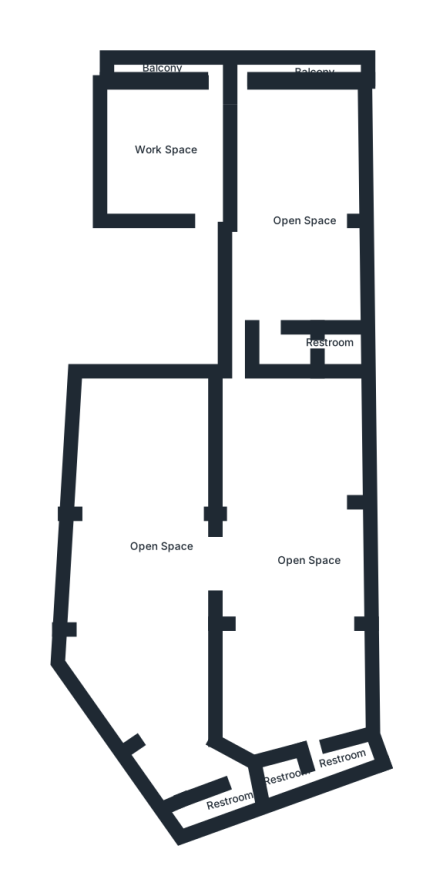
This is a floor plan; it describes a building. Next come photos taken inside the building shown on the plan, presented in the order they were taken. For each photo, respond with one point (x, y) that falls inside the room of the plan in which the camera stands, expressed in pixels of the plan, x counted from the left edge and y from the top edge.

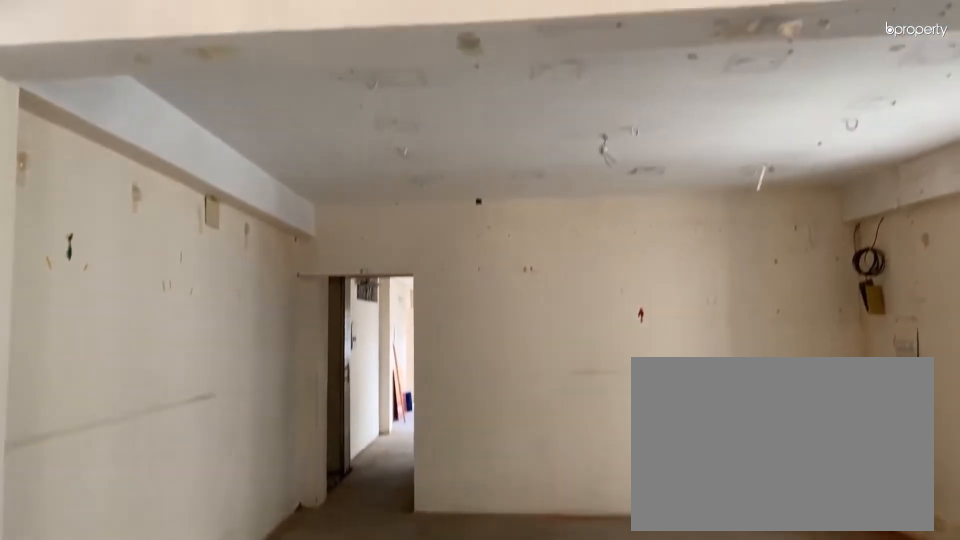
(289, 584)
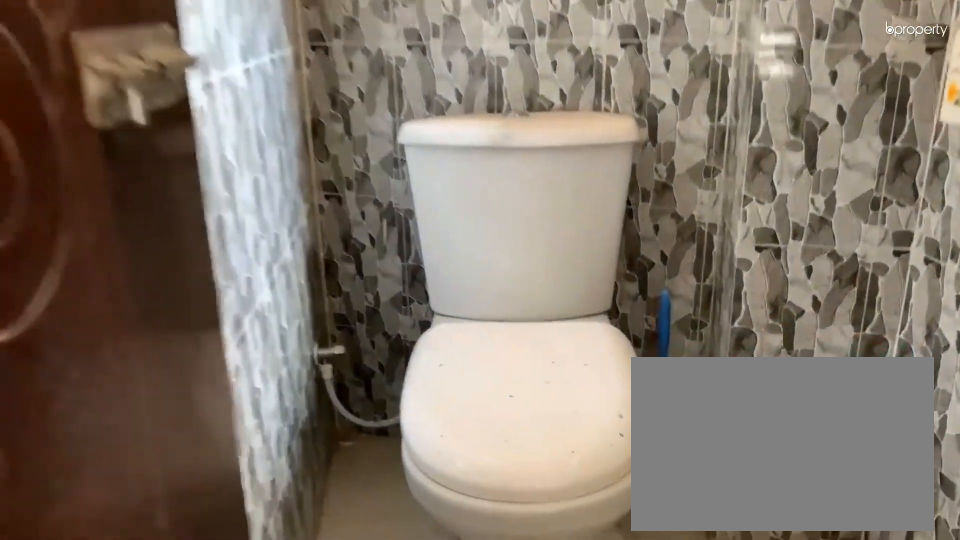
(341, 766)
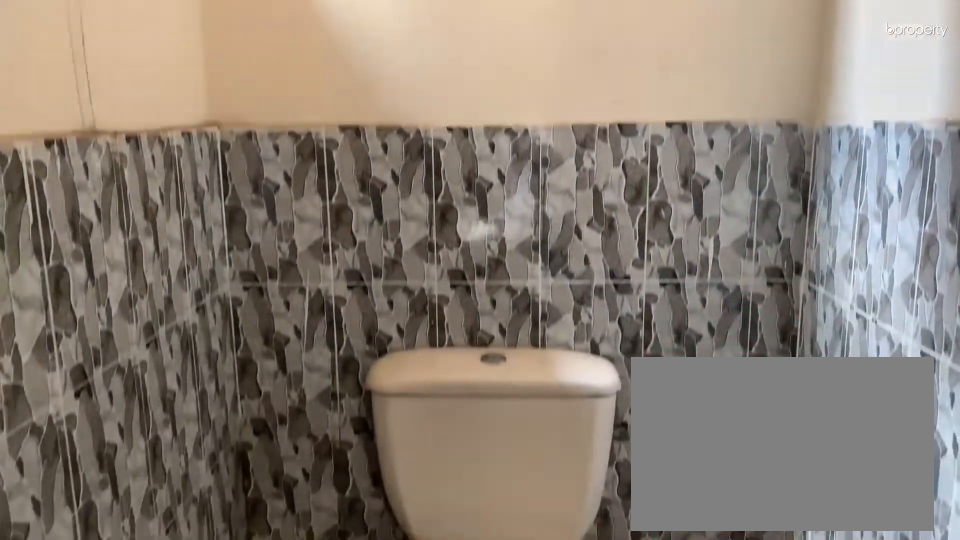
(295, 774)
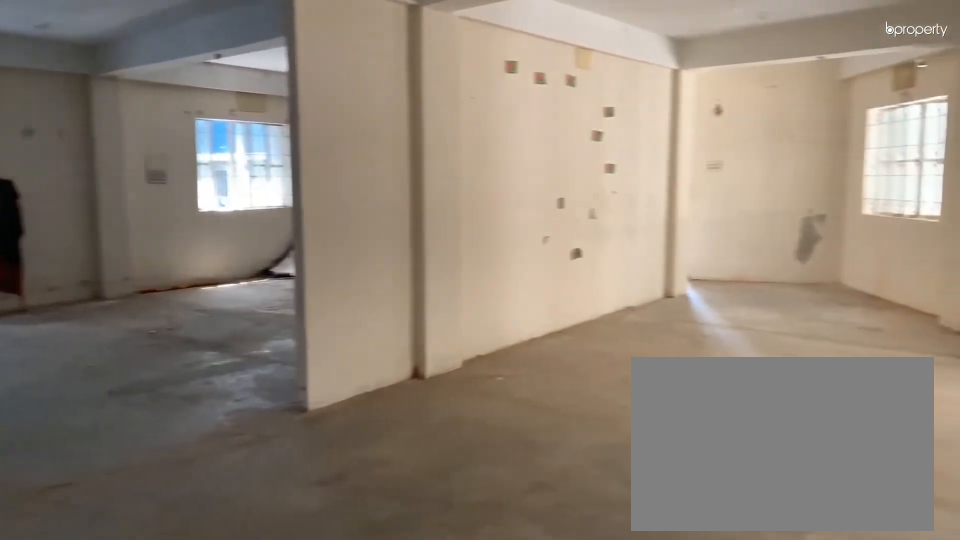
(139, 572)
